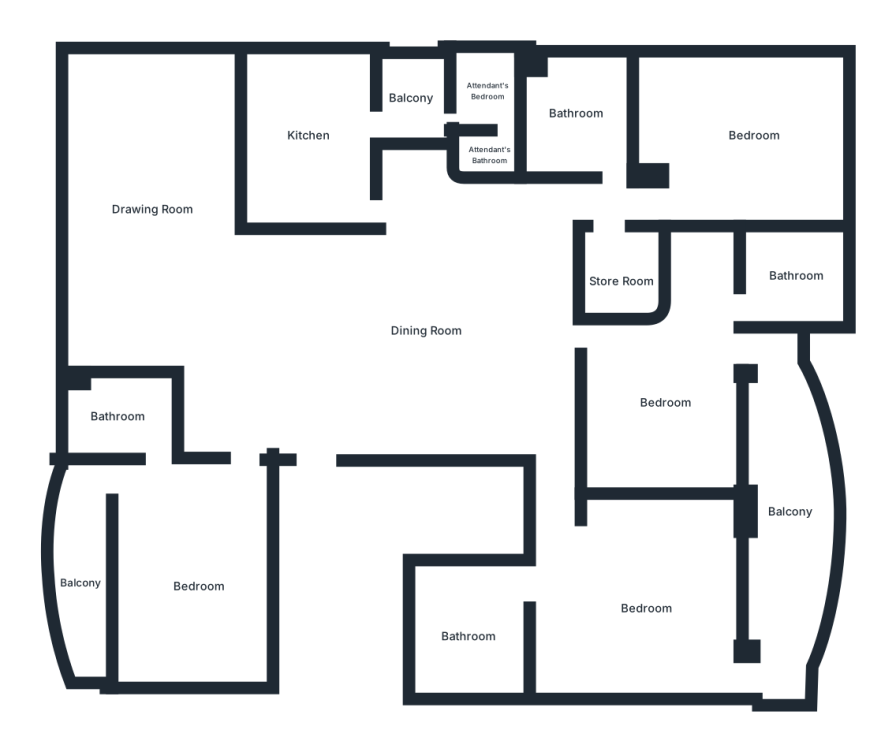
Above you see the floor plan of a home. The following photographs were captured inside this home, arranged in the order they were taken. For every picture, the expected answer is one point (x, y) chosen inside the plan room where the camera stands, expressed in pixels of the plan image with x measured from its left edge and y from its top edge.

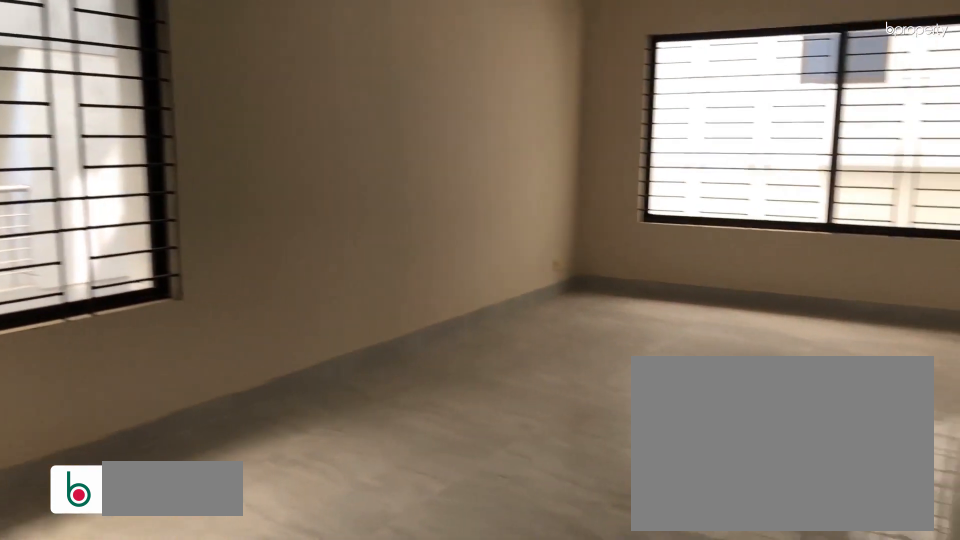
(148, 182)
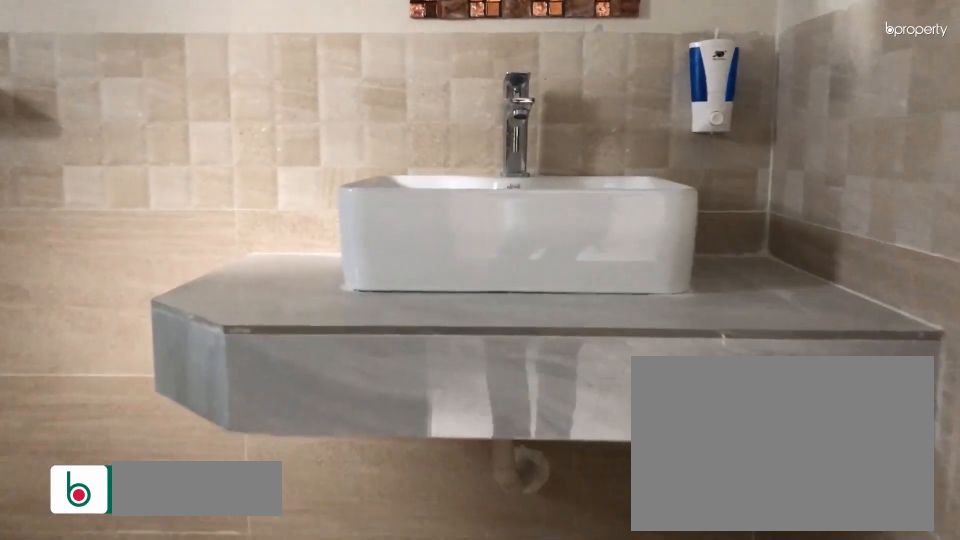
(120, 415)
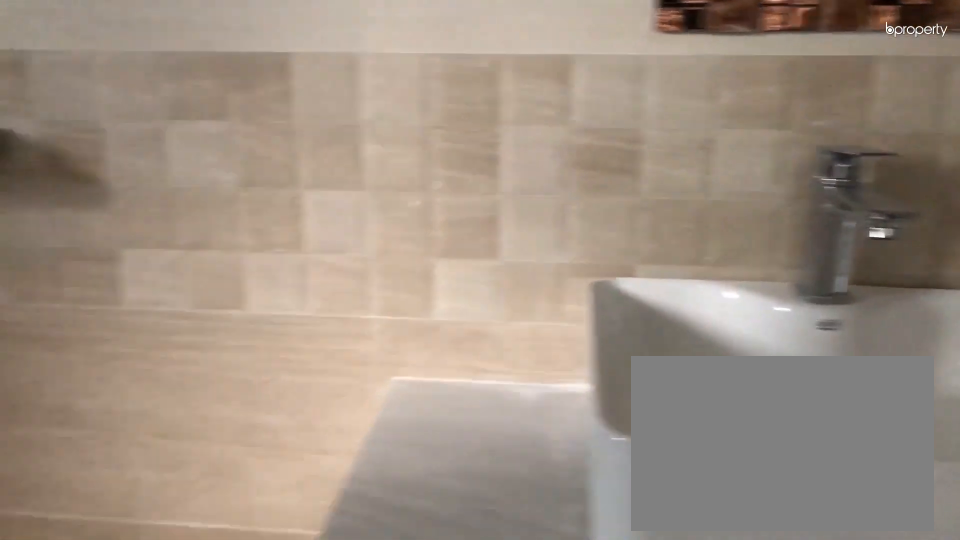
(120, 415)
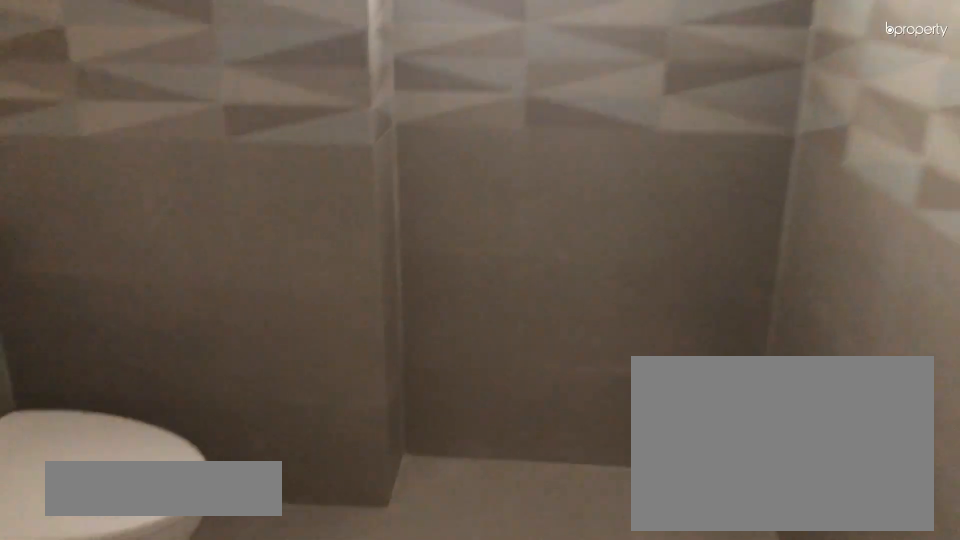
(580, 121)
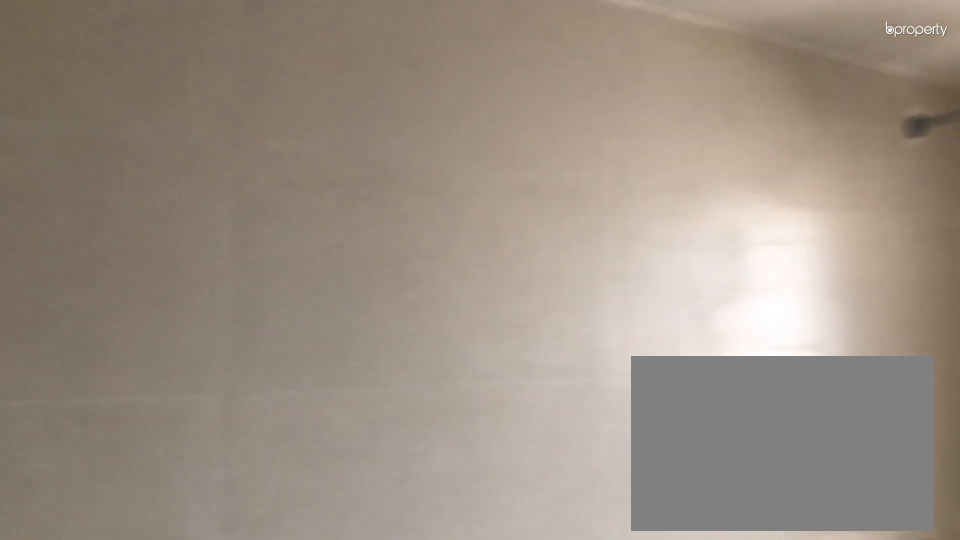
(787, 277)
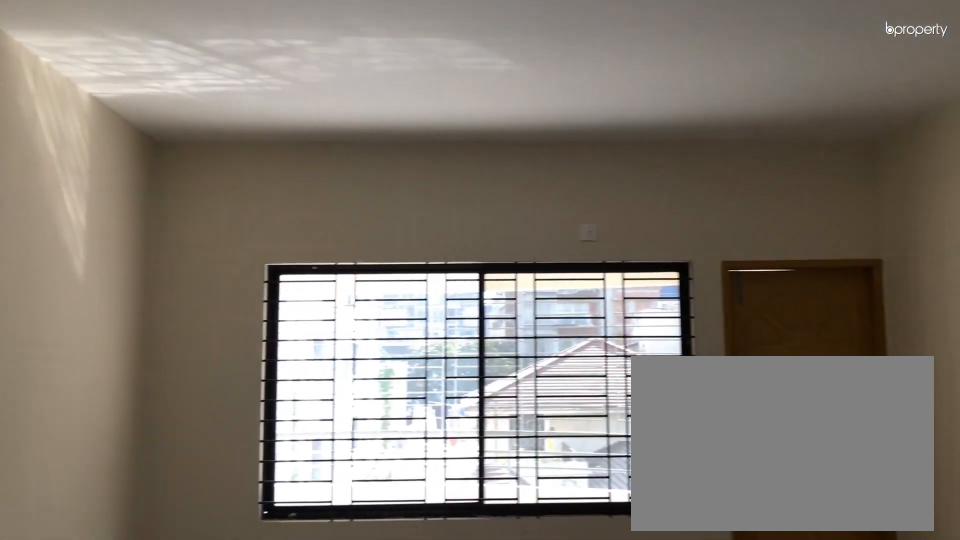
(639, 599)
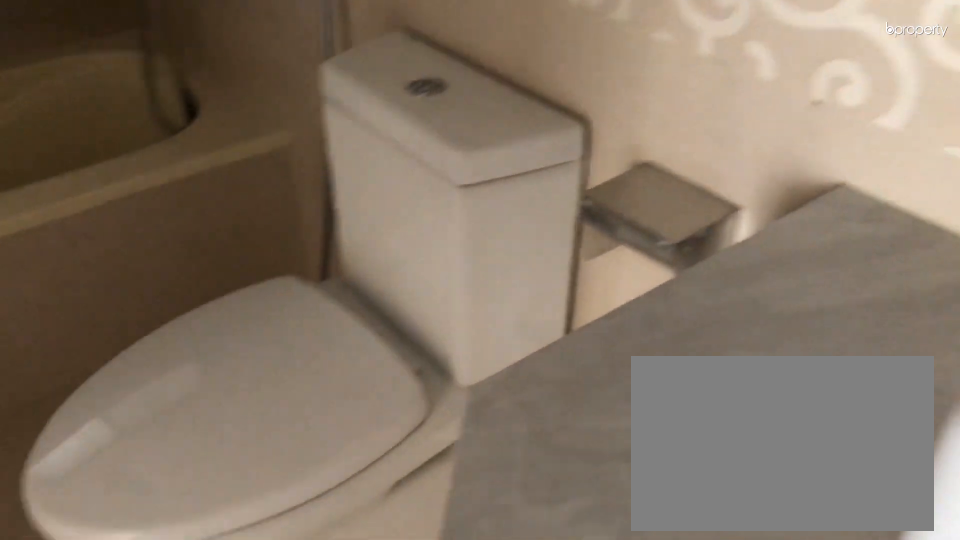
(465, 630)
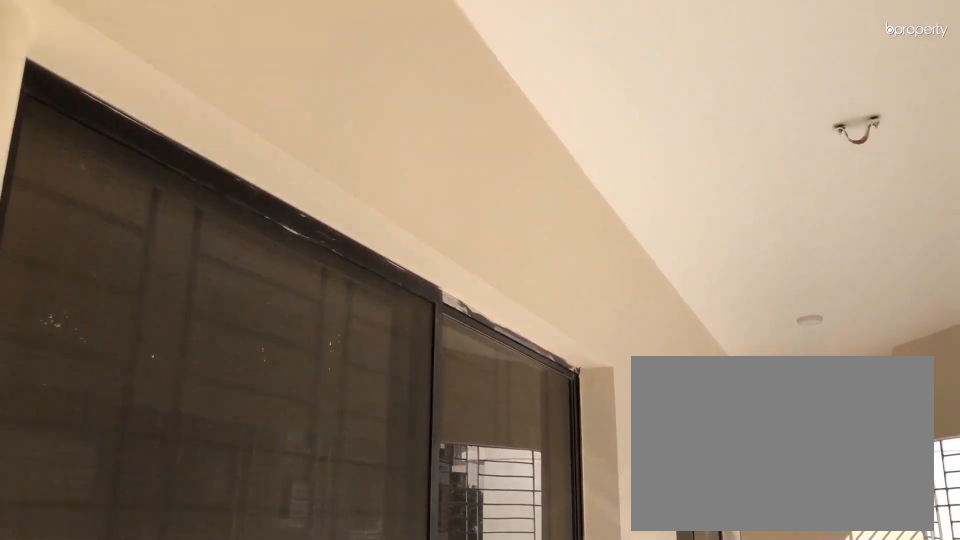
(789, 483)
